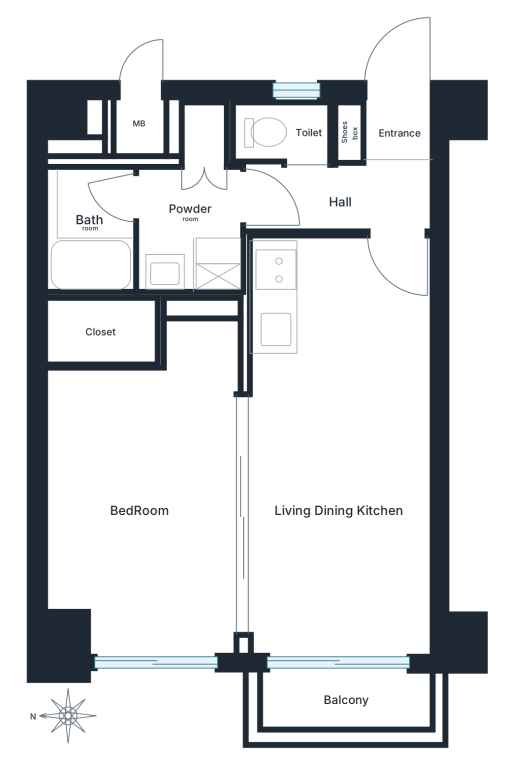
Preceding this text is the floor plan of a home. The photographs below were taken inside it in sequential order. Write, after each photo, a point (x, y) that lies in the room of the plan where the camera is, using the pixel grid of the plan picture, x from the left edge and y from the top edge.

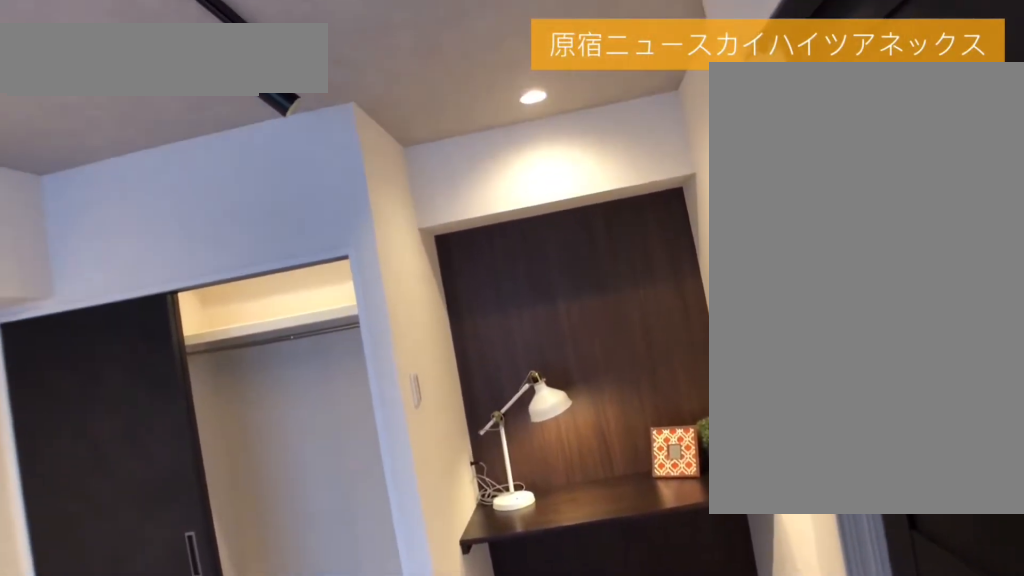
(146, 510)
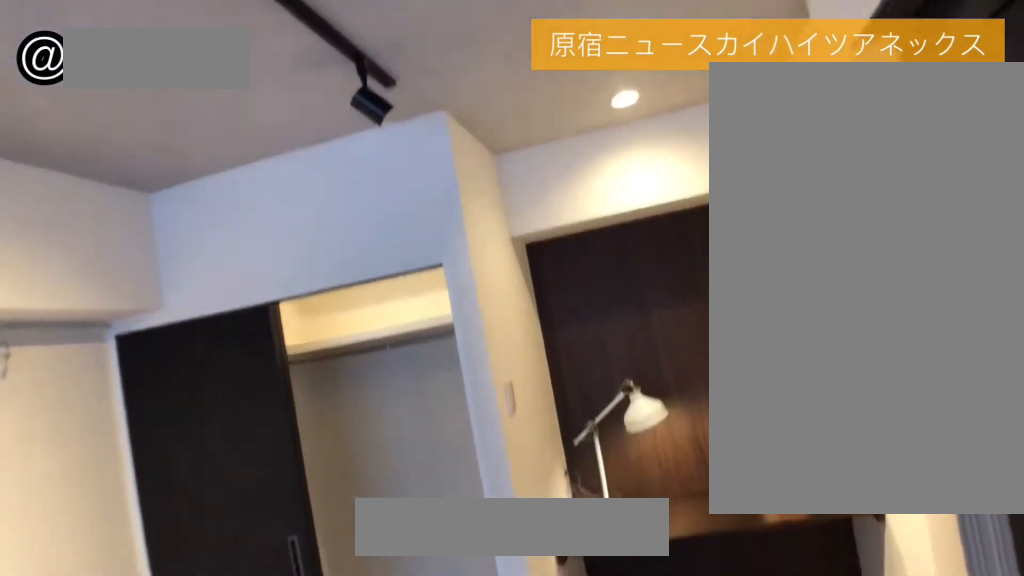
(146, 510)
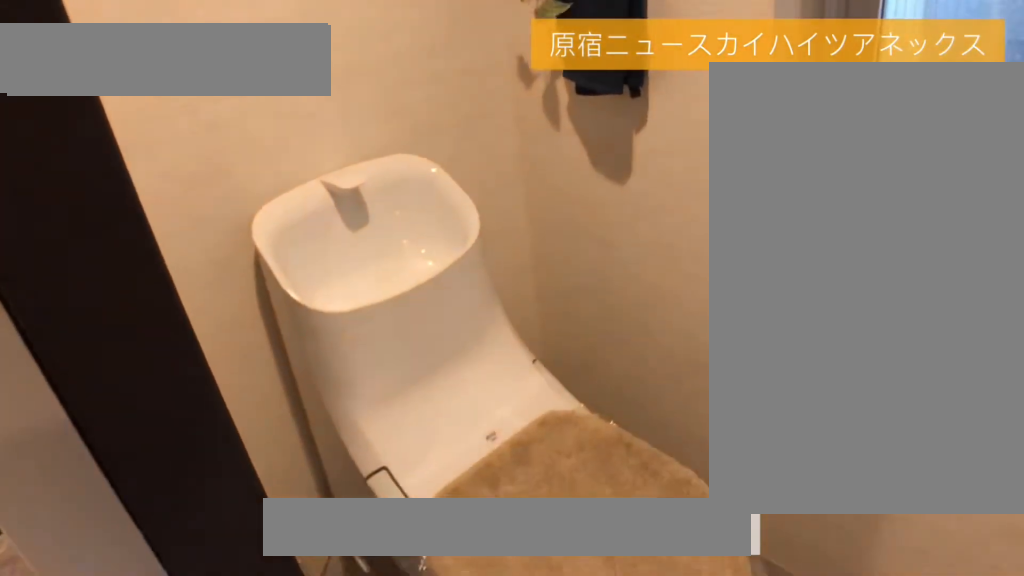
(278, 152)
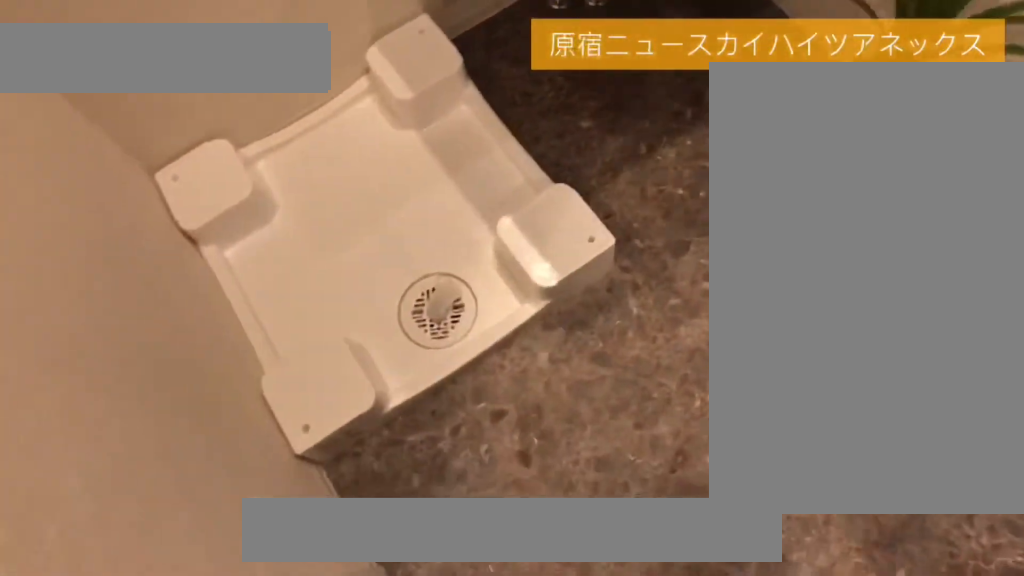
(153, 229)
